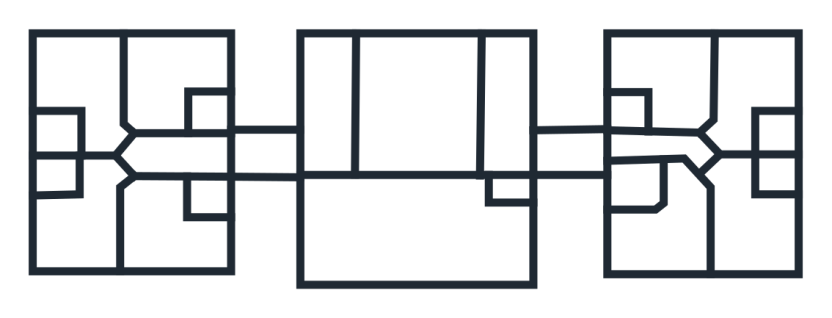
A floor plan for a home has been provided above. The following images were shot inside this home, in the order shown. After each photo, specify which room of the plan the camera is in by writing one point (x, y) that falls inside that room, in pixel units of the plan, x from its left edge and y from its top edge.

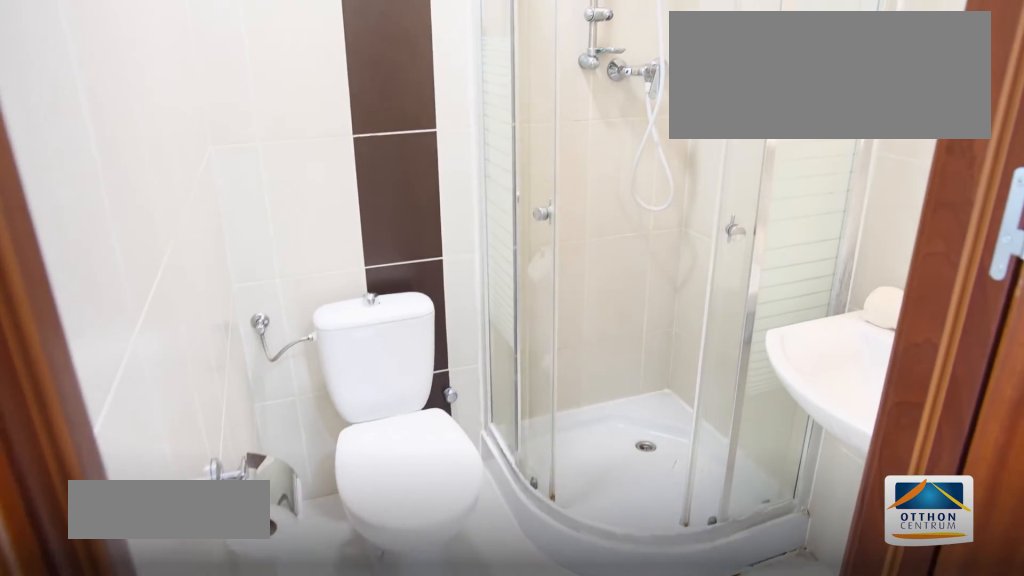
(59, 175)
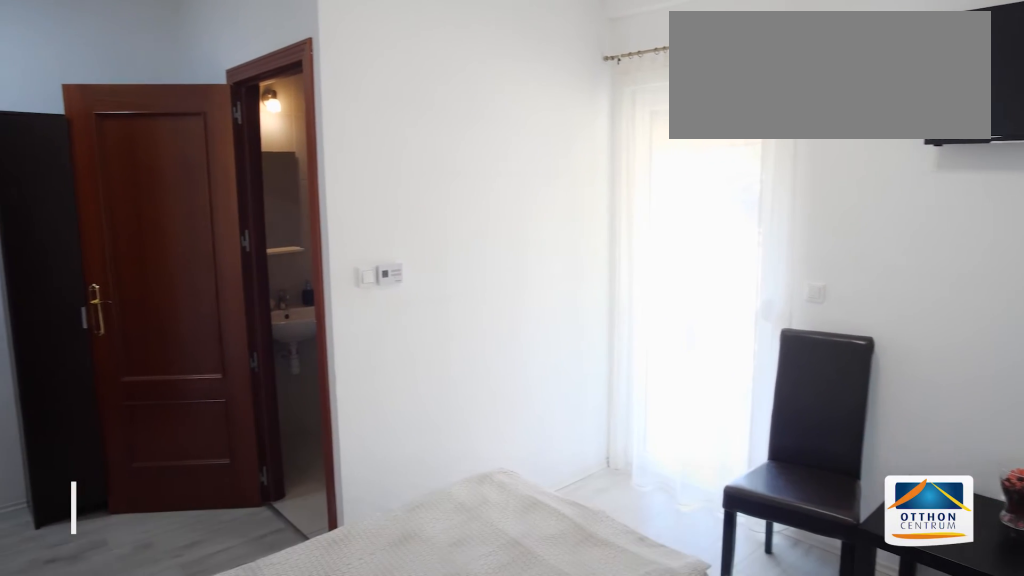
(75, 76)
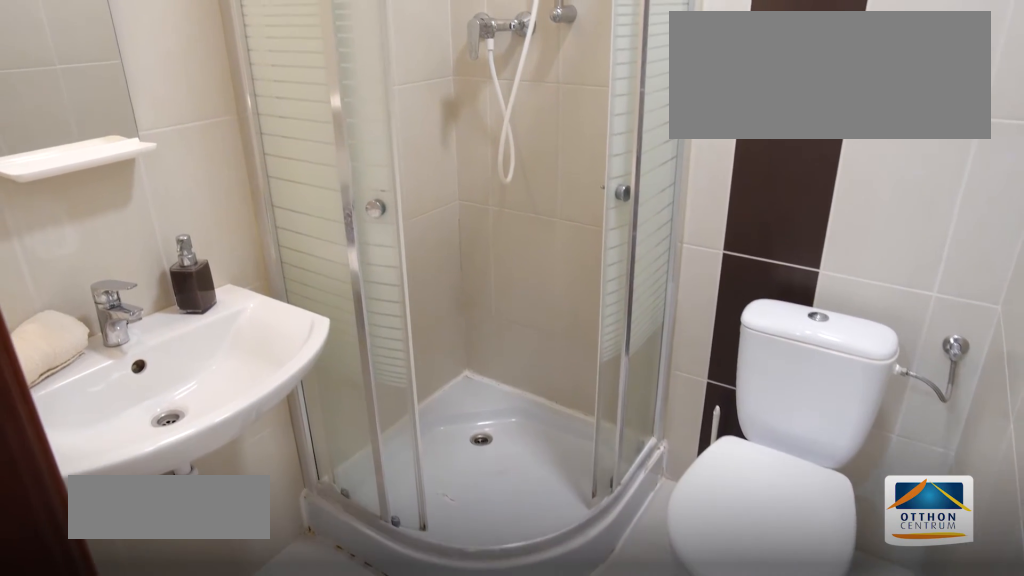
(56, 134)
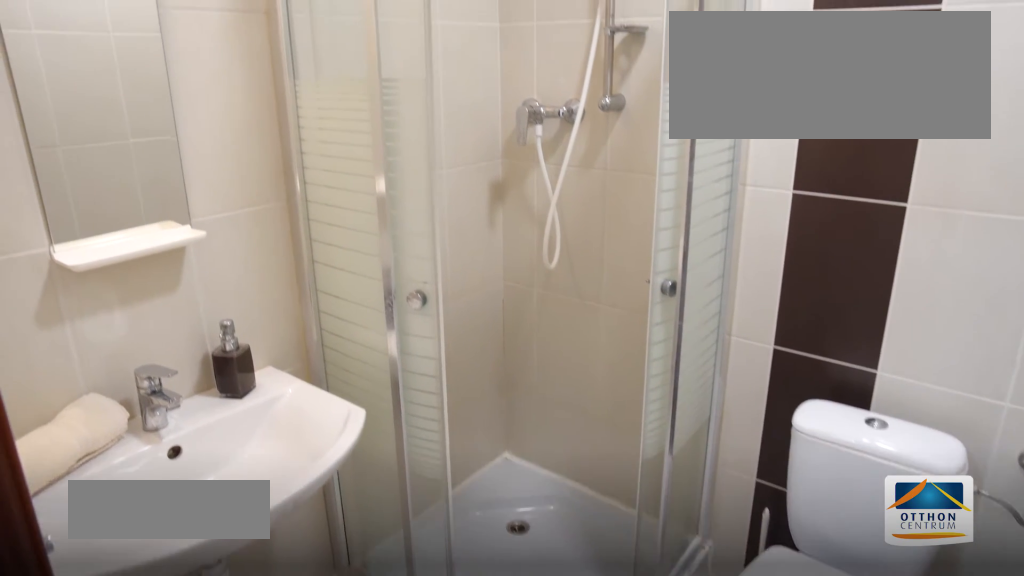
(55, 133)
